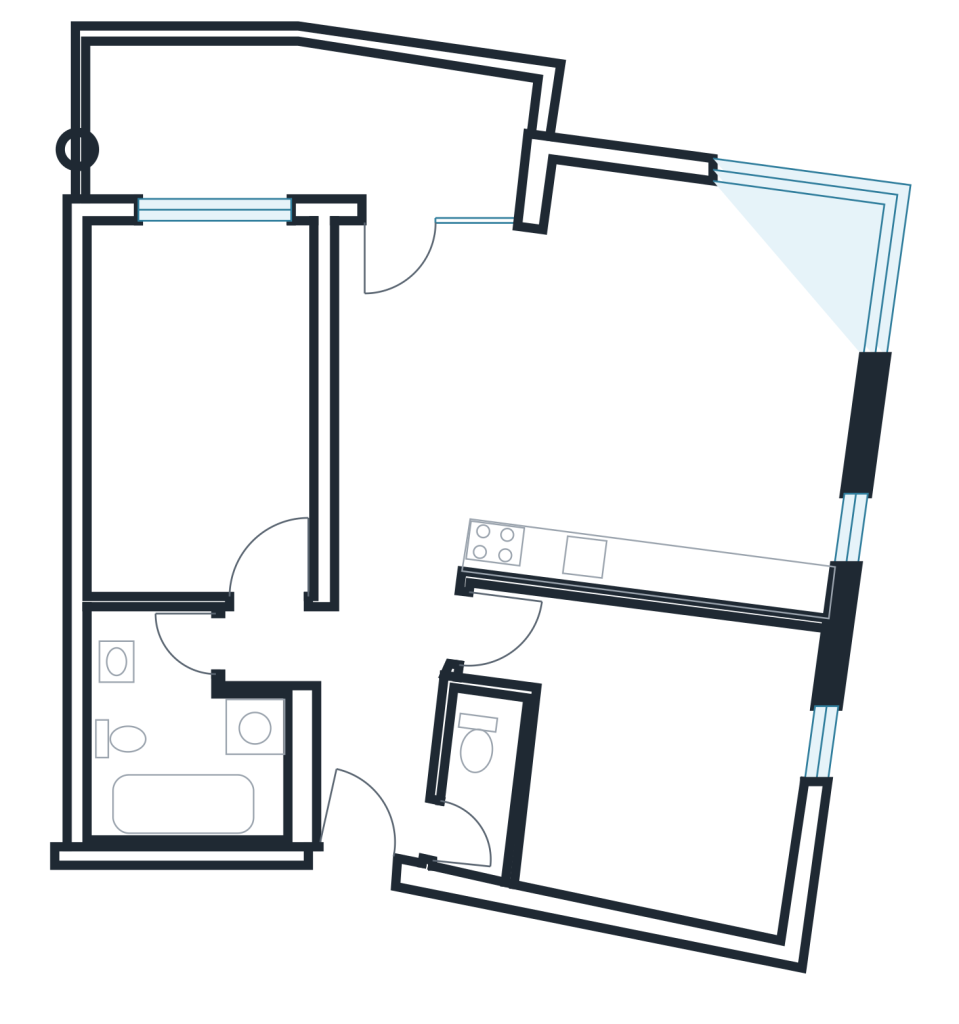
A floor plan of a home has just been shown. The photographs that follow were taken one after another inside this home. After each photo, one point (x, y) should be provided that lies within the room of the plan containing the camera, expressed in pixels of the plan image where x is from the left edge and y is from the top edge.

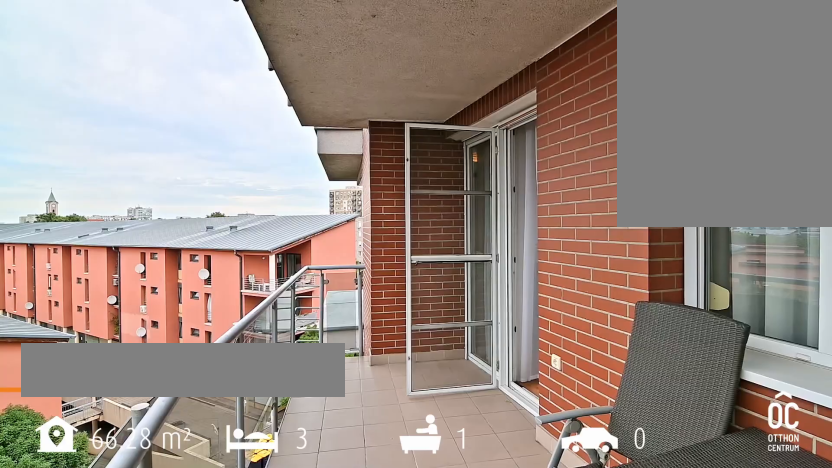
(294, 118)
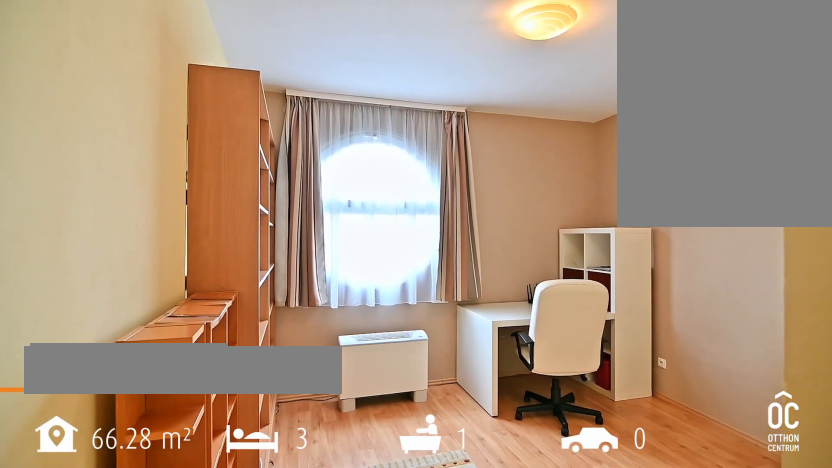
(646, 760)
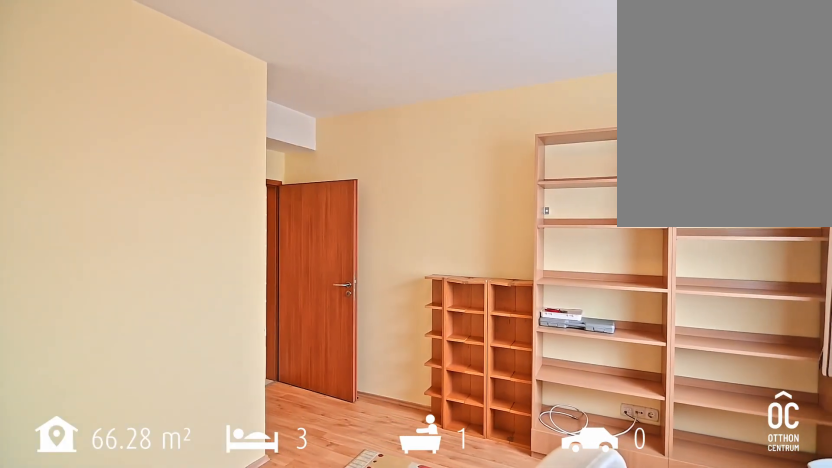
(646, 760)
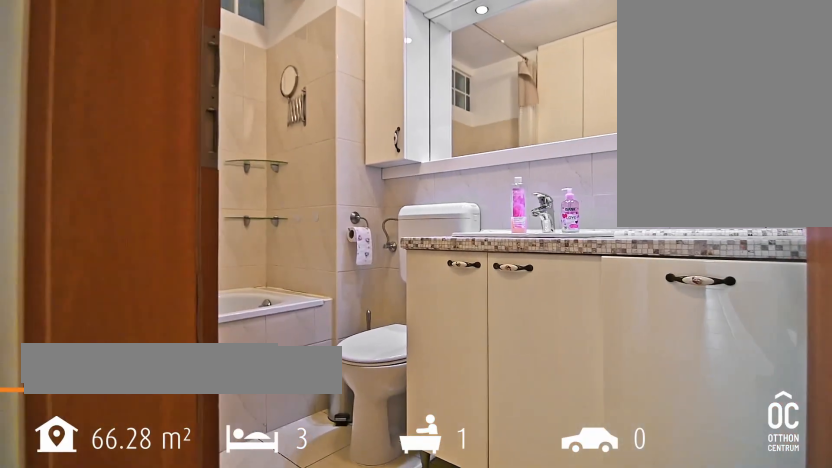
(173, 728)
